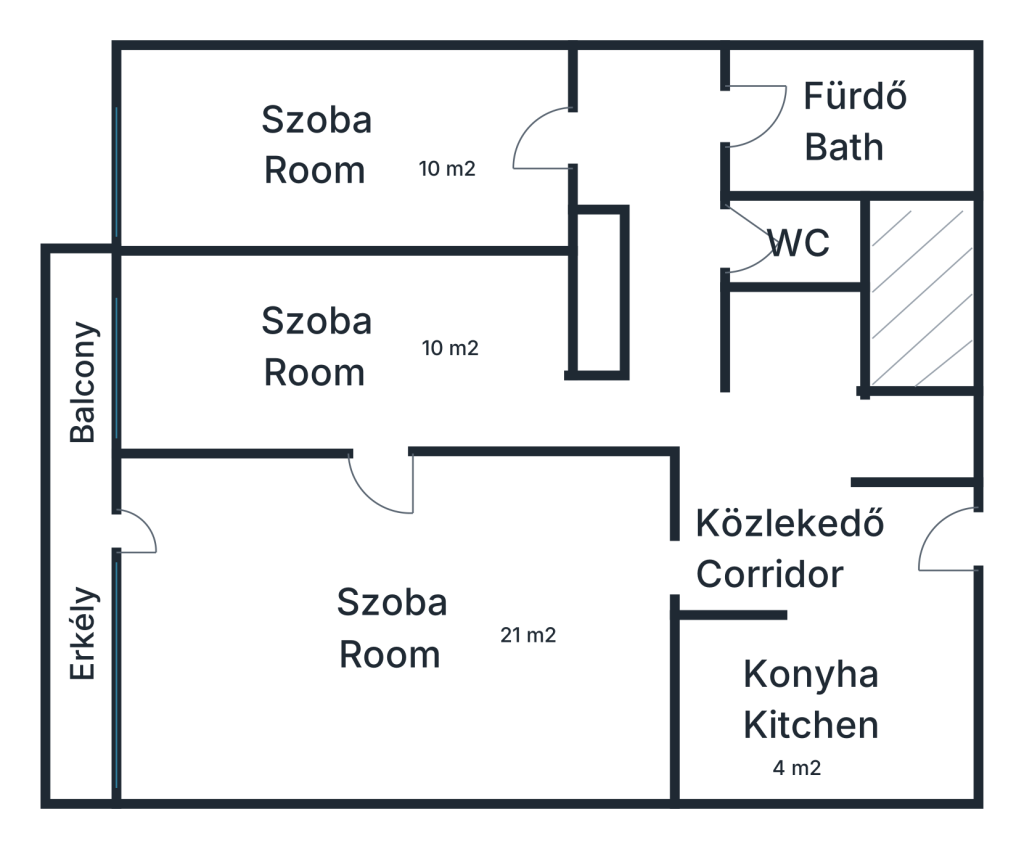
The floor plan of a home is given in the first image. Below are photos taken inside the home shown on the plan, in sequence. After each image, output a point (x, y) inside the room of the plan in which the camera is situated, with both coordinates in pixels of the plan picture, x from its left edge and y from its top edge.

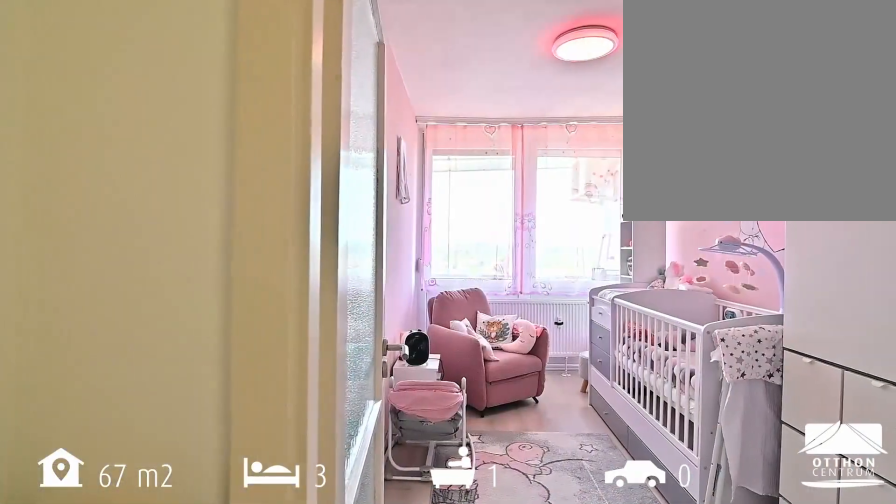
(353, 353)
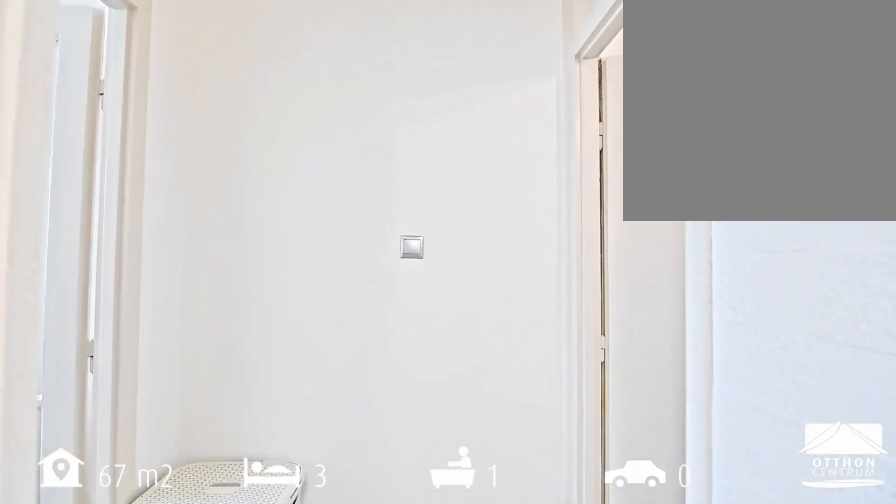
(673, 226)
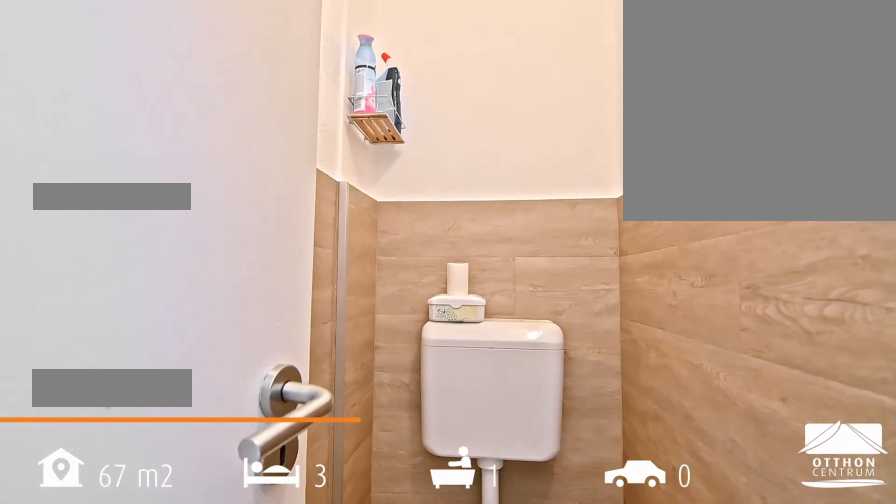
(814, 250)
